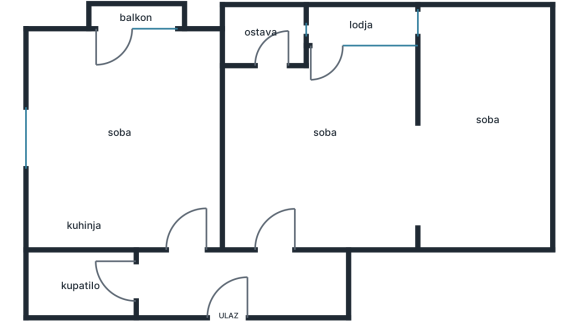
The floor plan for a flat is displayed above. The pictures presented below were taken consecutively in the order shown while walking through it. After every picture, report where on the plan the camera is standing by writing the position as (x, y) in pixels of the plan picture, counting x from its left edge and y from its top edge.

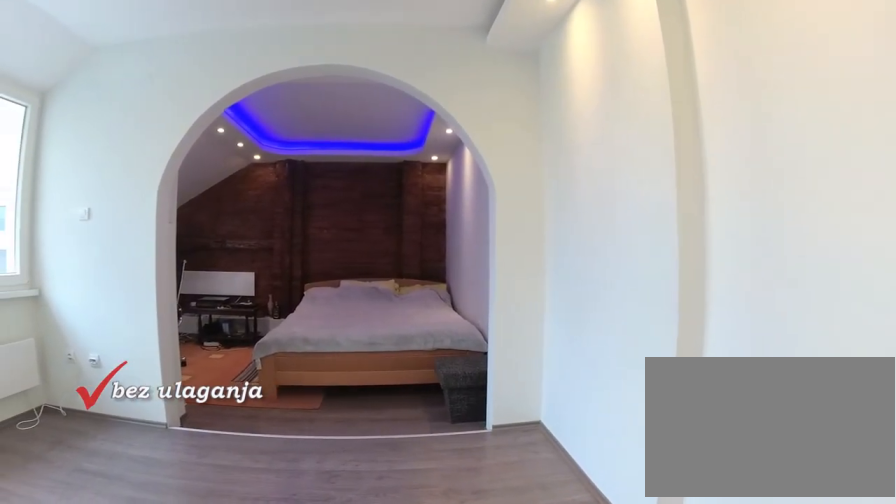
(313, 167)
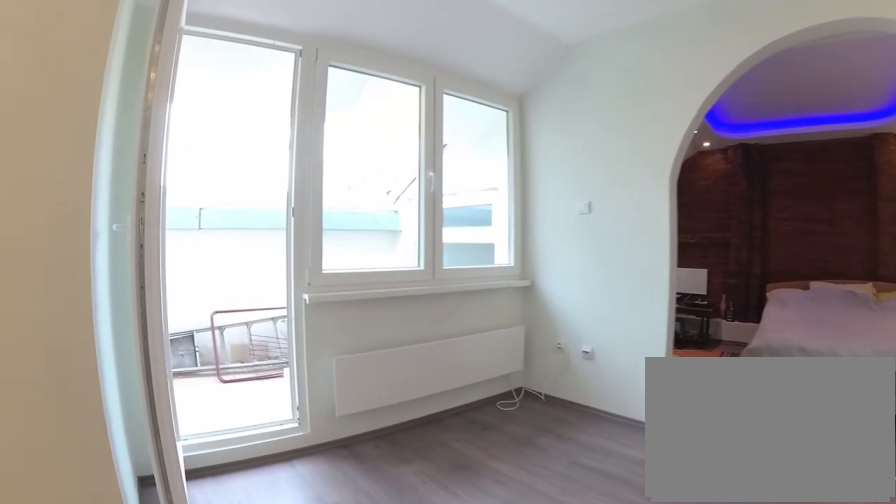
(323, 160)
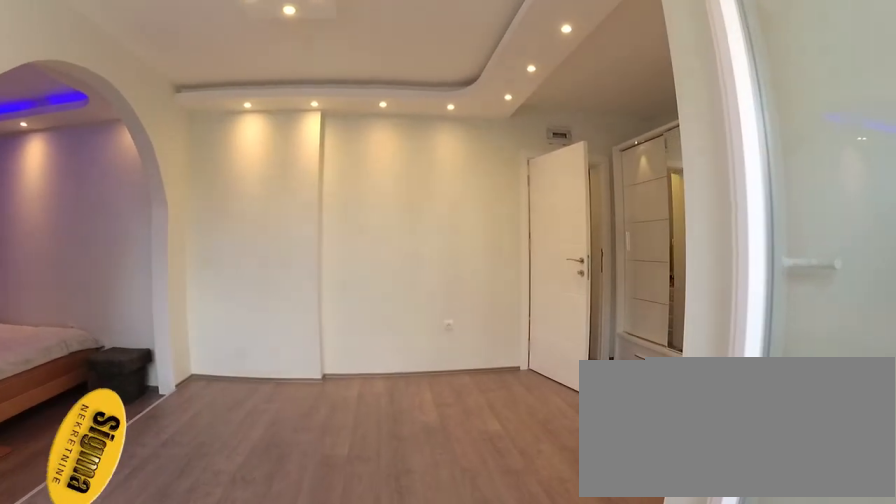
(327, 43)
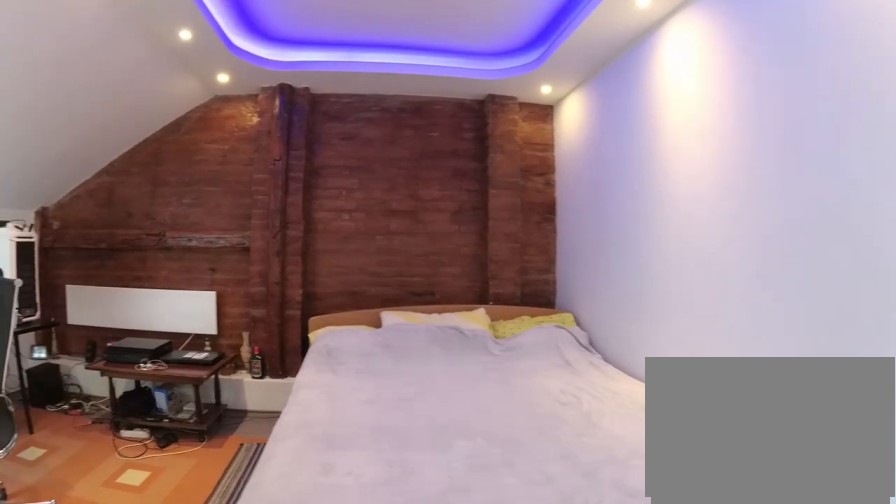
(382, 142)
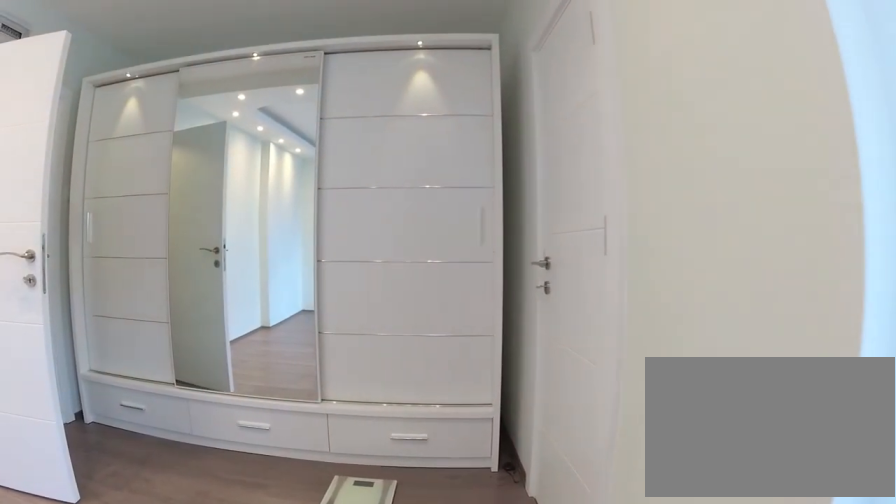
(338, 114)
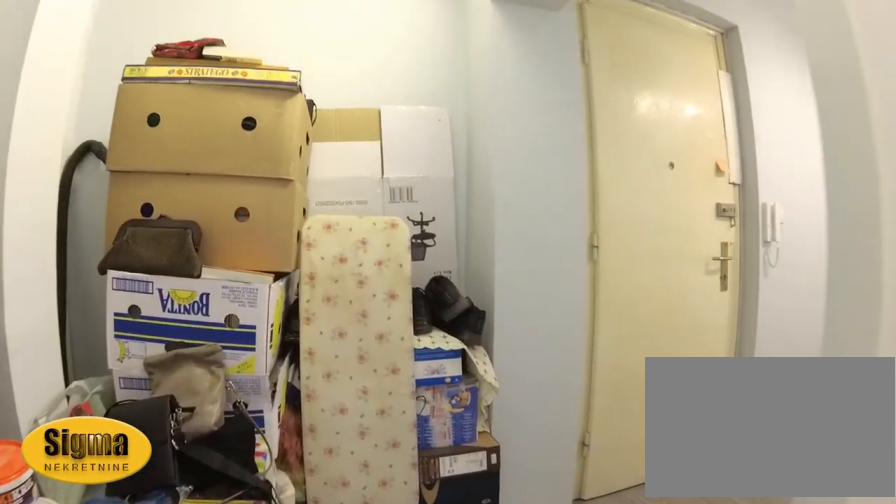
(277, 214)
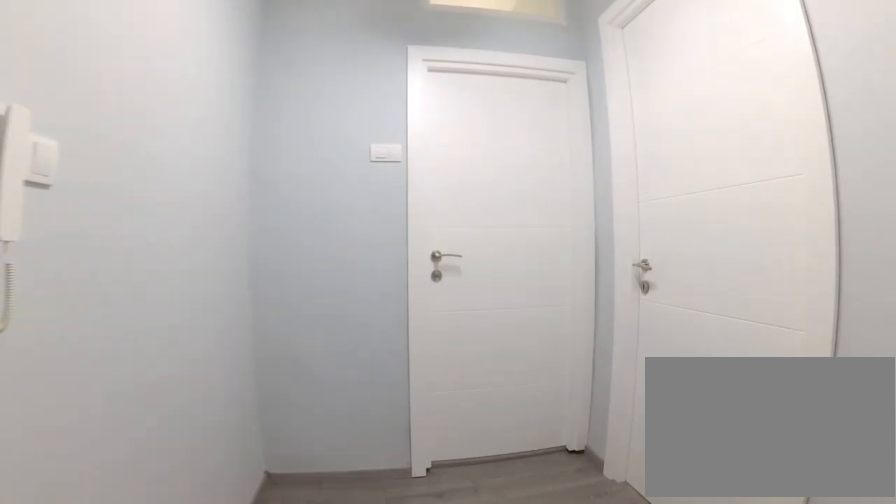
(242, 281)
